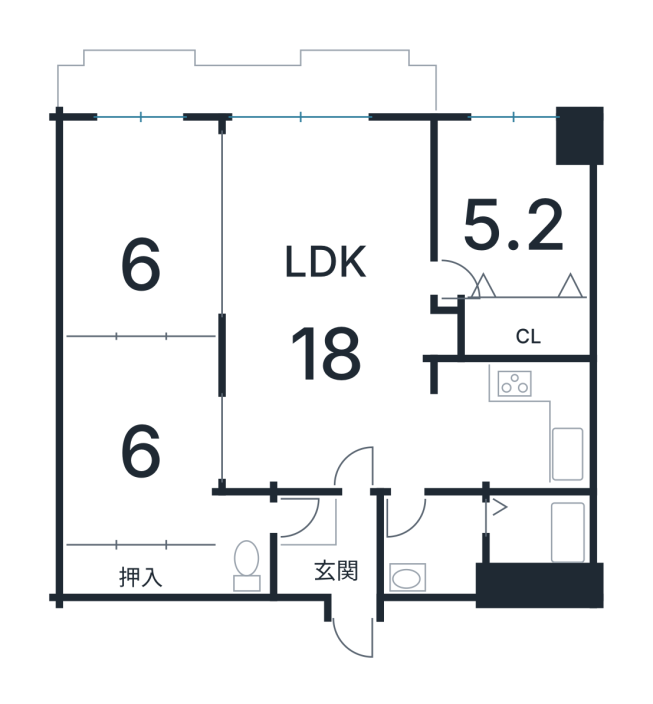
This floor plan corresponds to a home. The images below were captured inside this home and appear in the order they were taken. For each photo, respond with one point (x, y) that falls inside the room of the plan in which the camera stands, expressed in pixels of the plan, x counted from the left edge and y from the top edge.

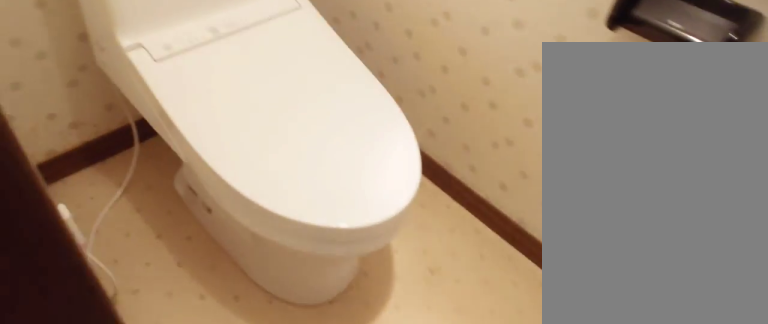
(238, 550)
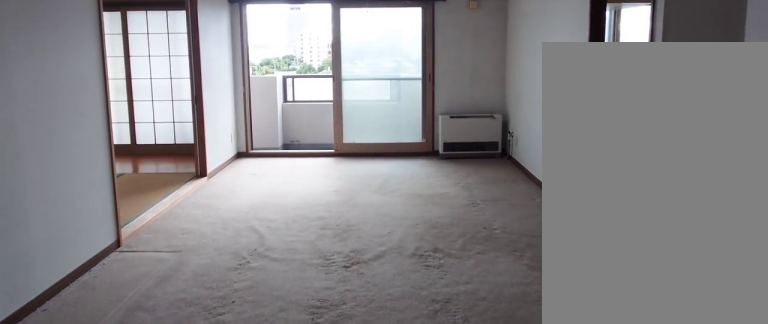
(330, 277)
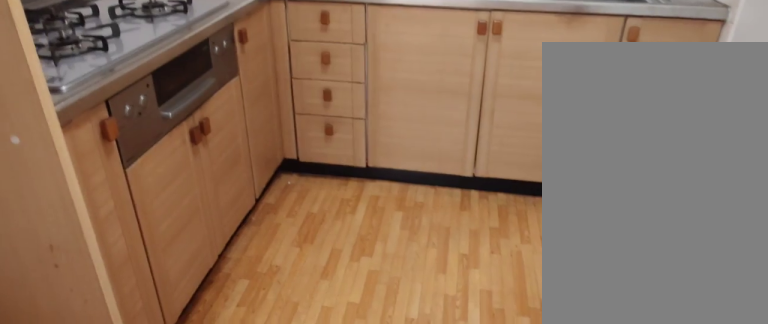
(519, 431)
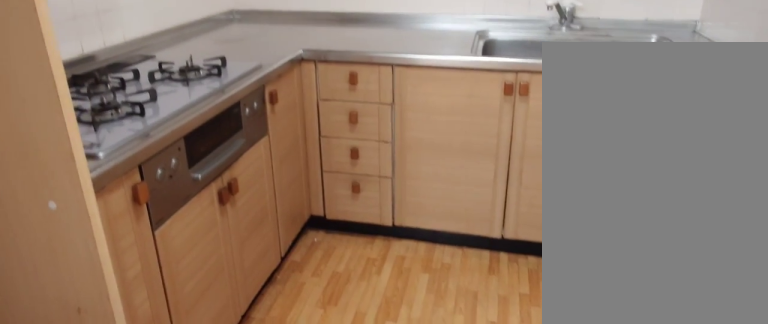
(519, 431)
